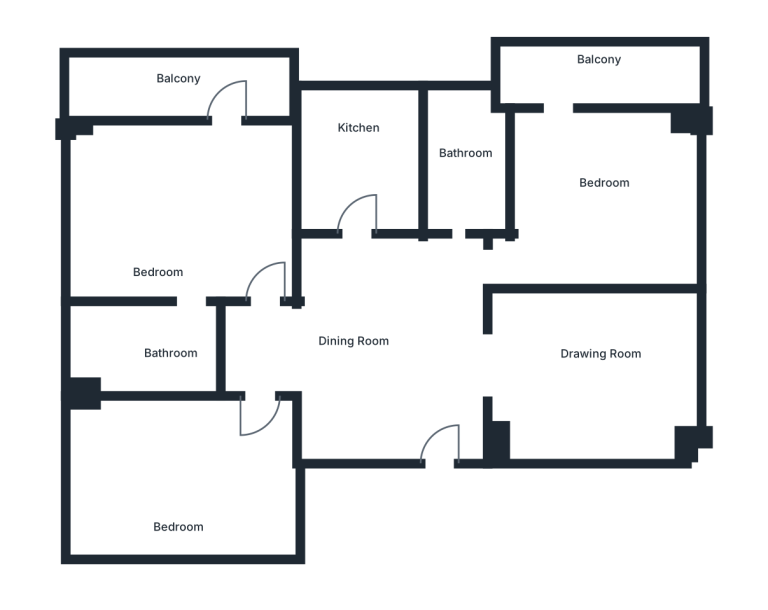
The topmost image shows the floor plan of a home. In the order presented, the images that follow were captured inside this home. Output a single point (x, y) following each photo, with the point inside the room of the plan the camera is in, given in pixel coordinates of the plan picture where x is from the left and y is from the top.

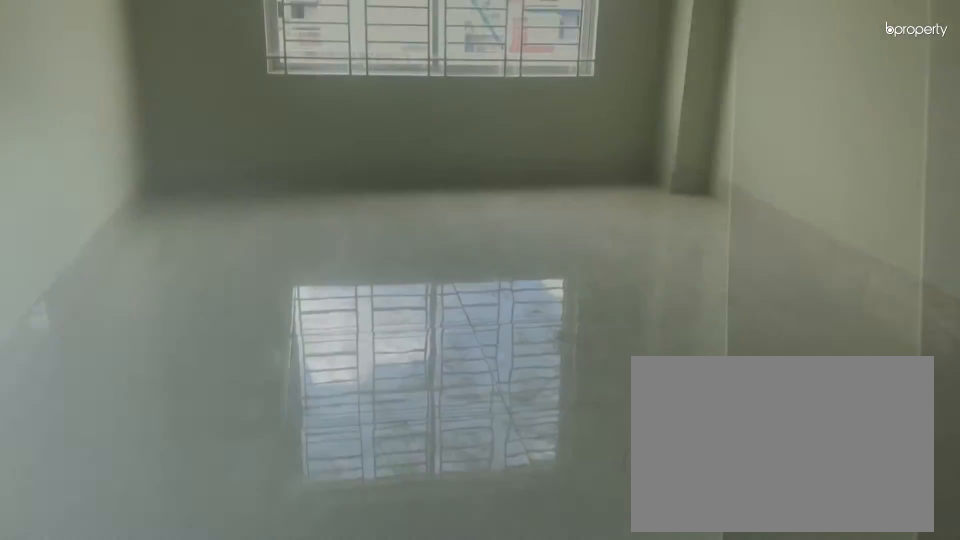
(604, 381)
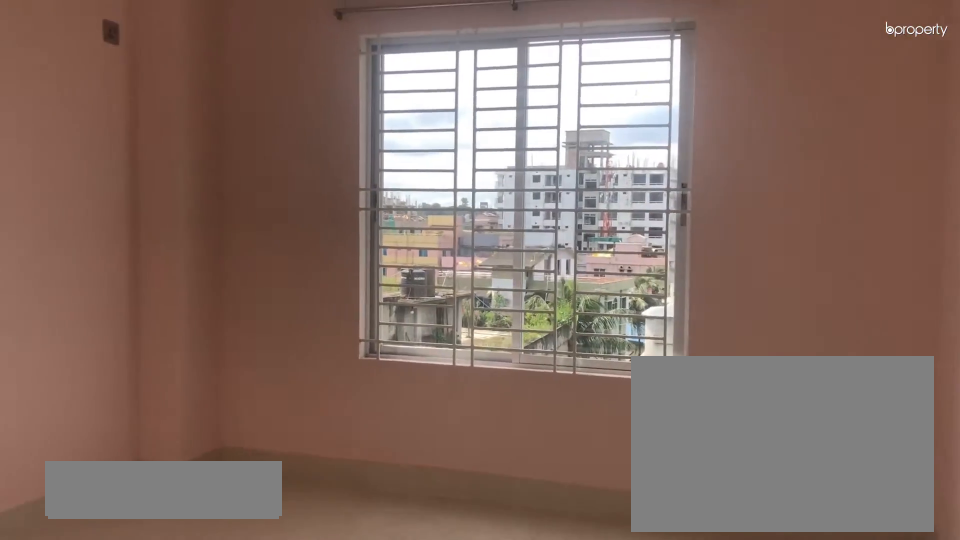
(604, 192)
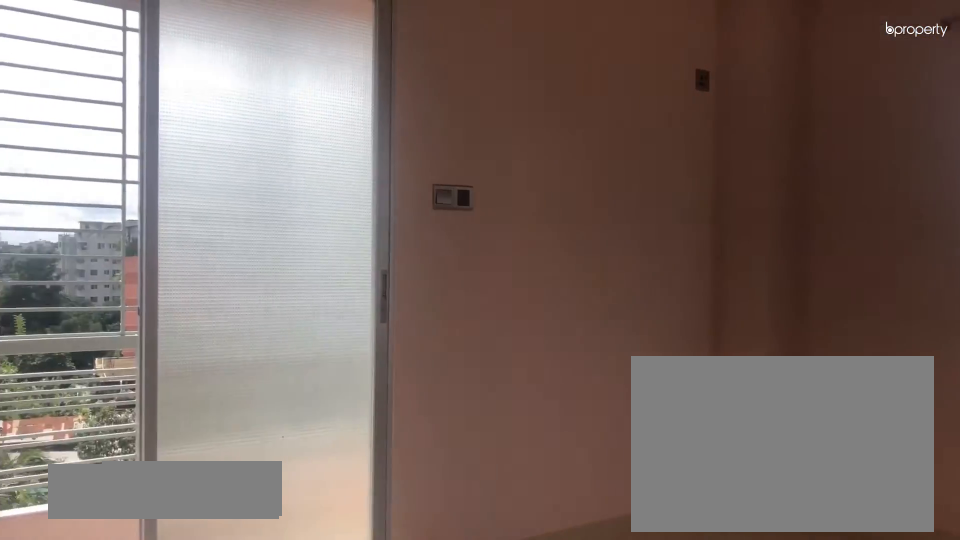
(604, 192)
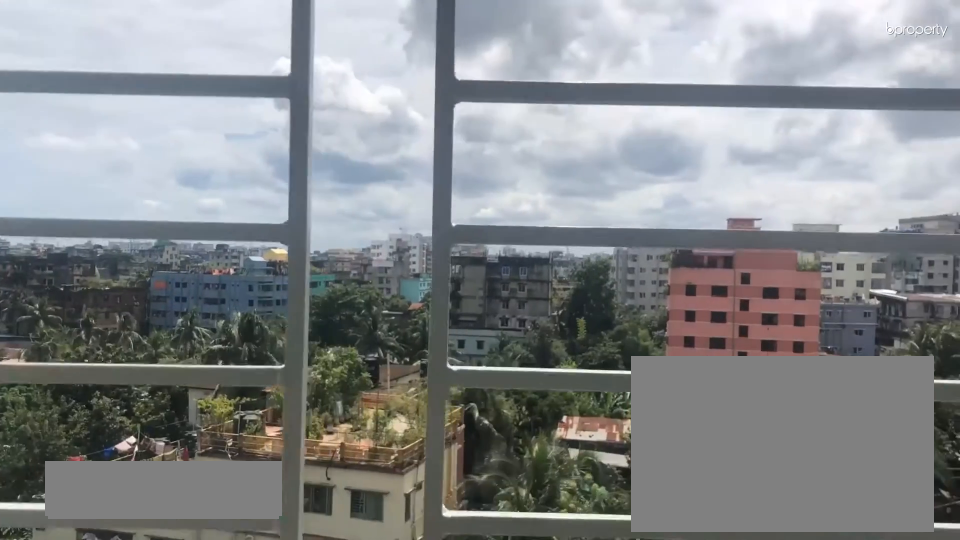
(607, 66)
